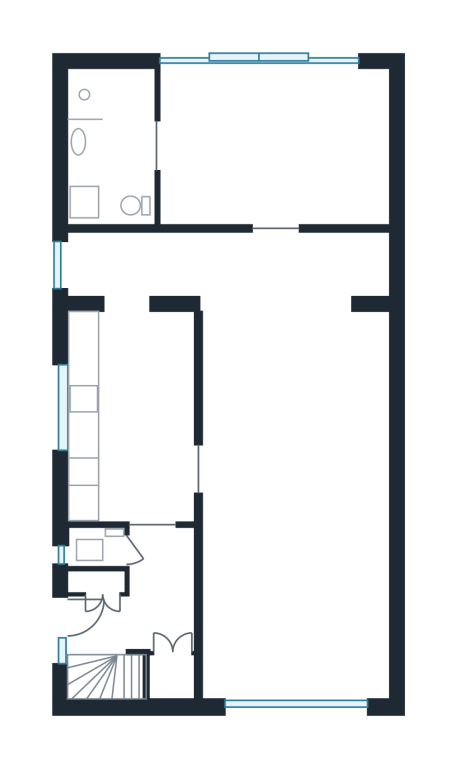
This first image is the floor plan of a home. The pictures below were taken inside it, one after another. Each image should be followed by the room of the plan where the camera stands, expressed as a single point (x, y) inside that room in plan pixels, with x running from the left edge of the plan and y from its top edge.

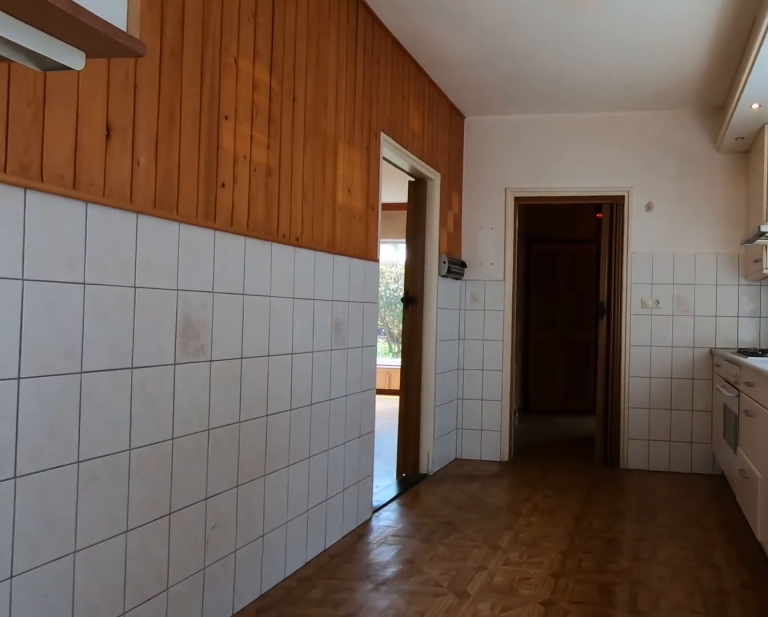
(146, 415)
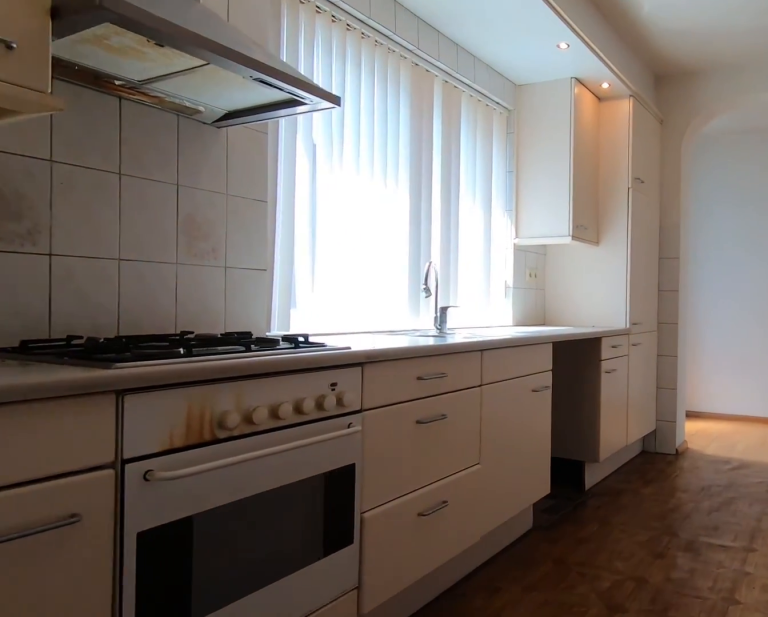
(146, 415)
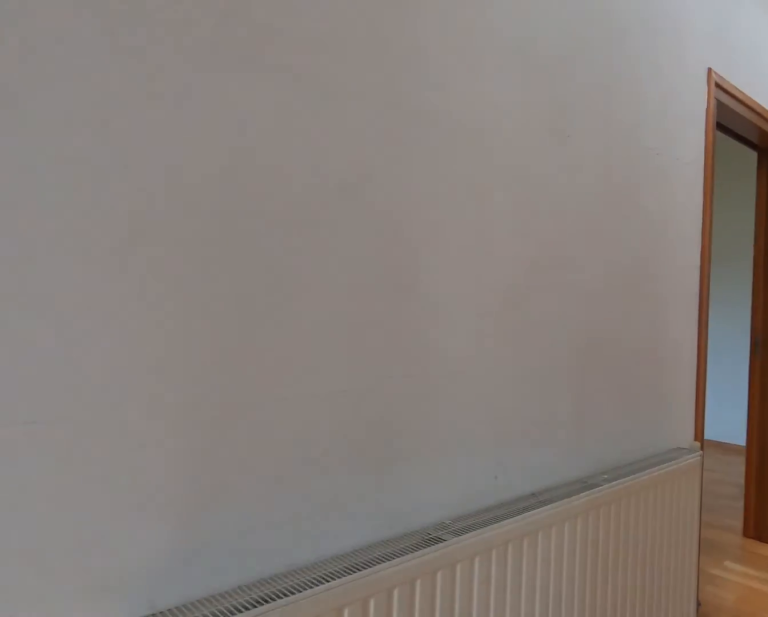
(229, 266)
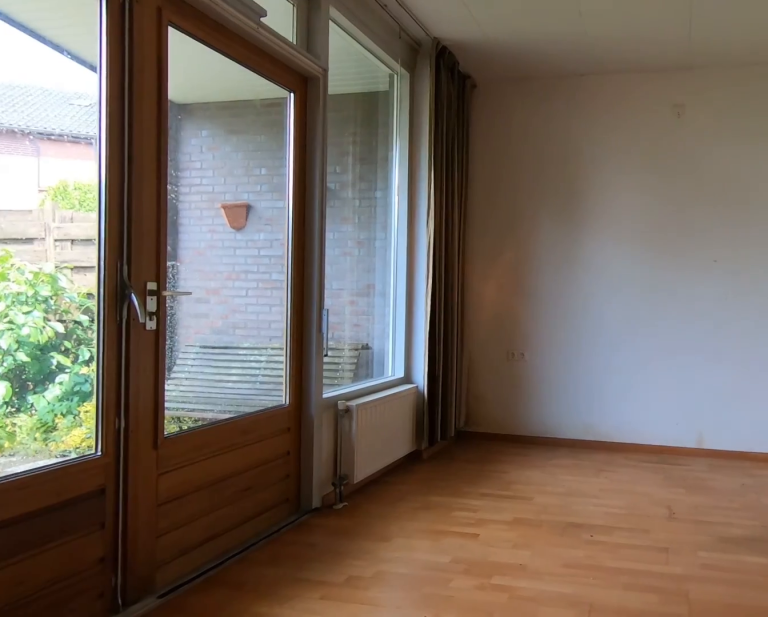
(273, 147)
